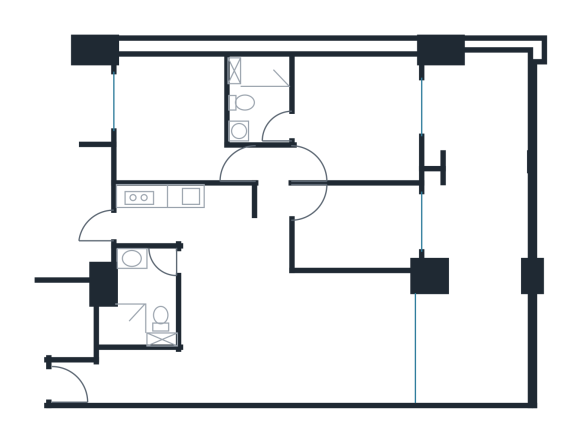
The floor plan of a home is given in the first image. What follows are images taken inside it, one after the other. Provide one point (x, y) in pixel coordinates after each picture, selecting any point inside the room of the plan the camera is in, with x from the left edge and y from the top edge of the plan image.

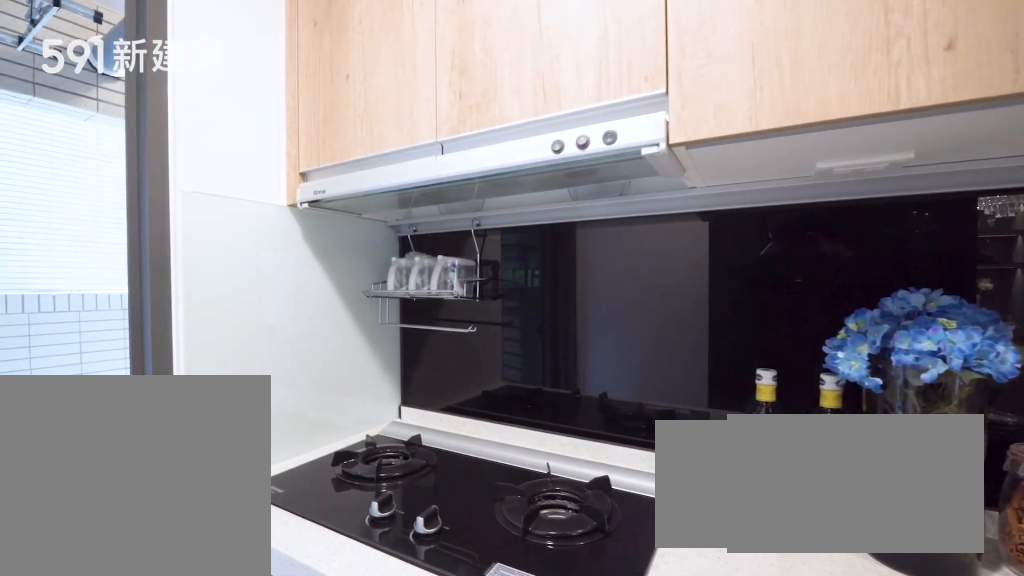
(184, 214)
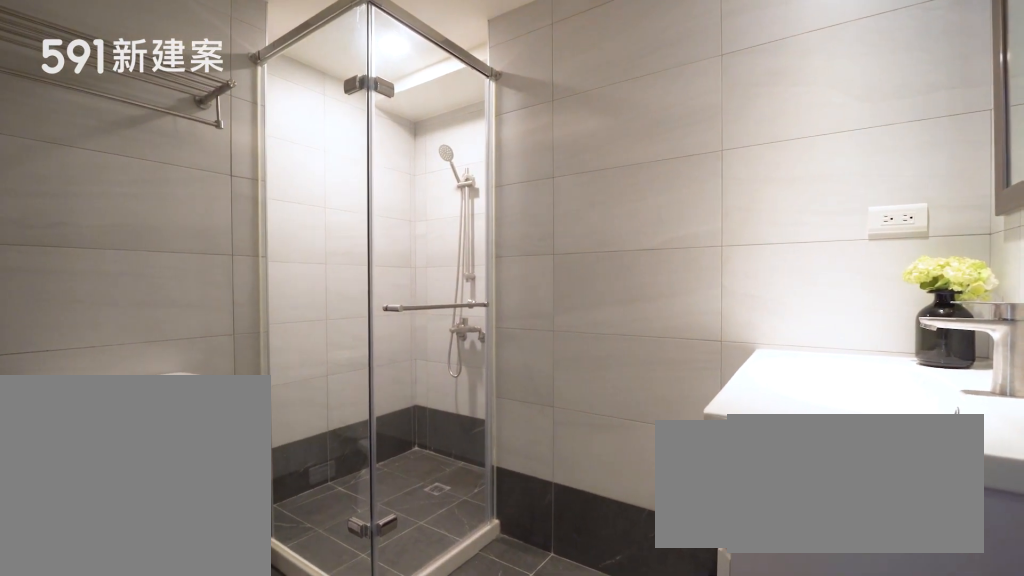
(140, 298)
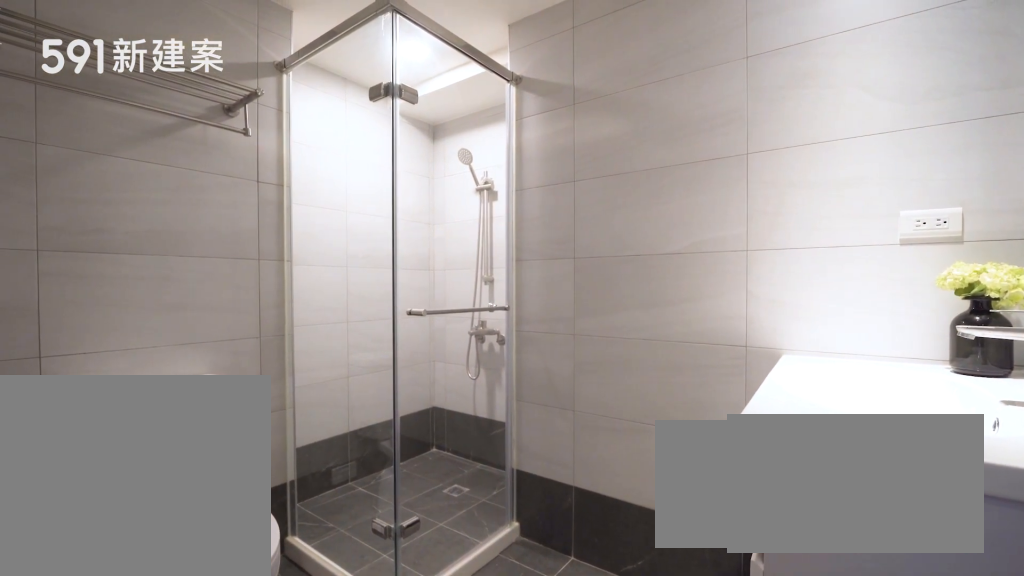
(140, 298)
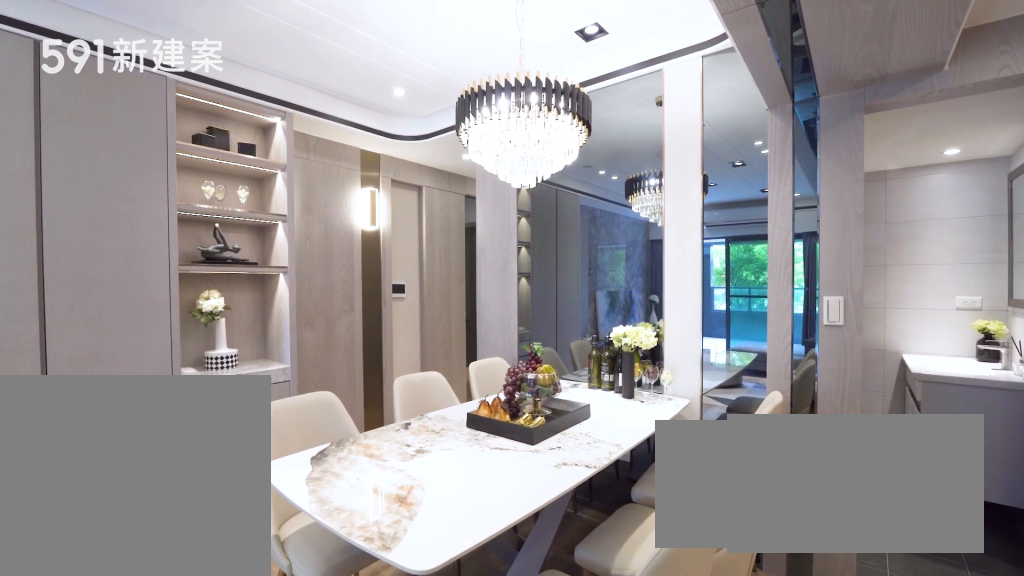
(235, 324)
